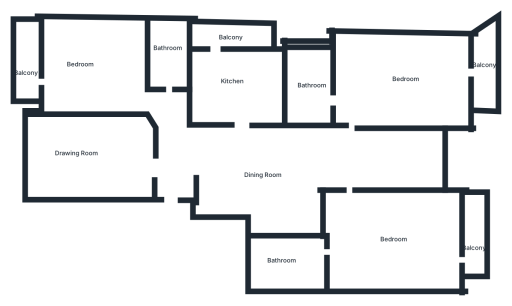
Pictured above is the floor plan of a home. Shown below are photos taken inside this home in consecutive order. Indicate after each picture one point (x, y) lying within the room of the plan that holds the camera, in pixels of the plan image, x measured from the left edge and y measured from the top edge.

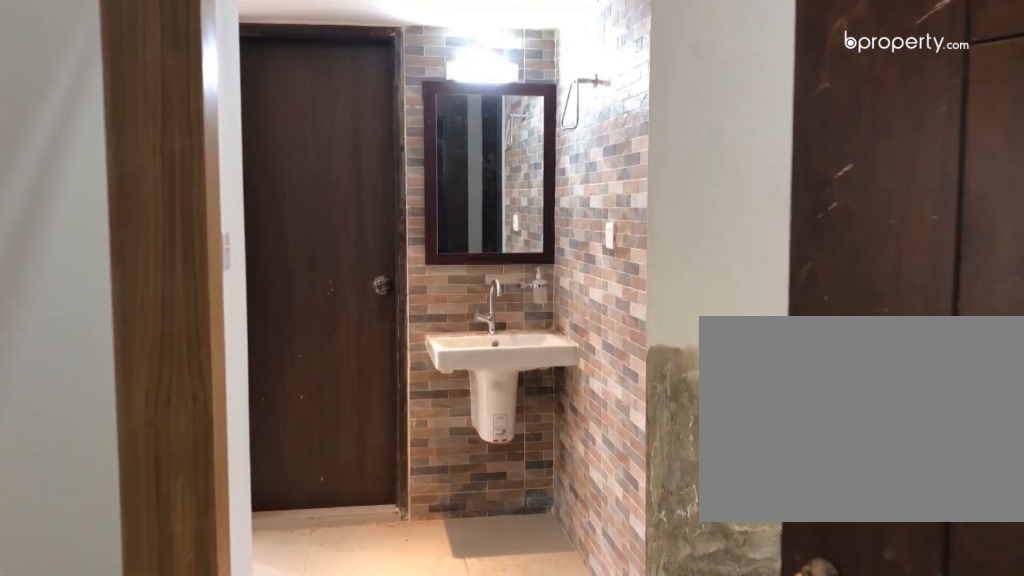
(171, 166)
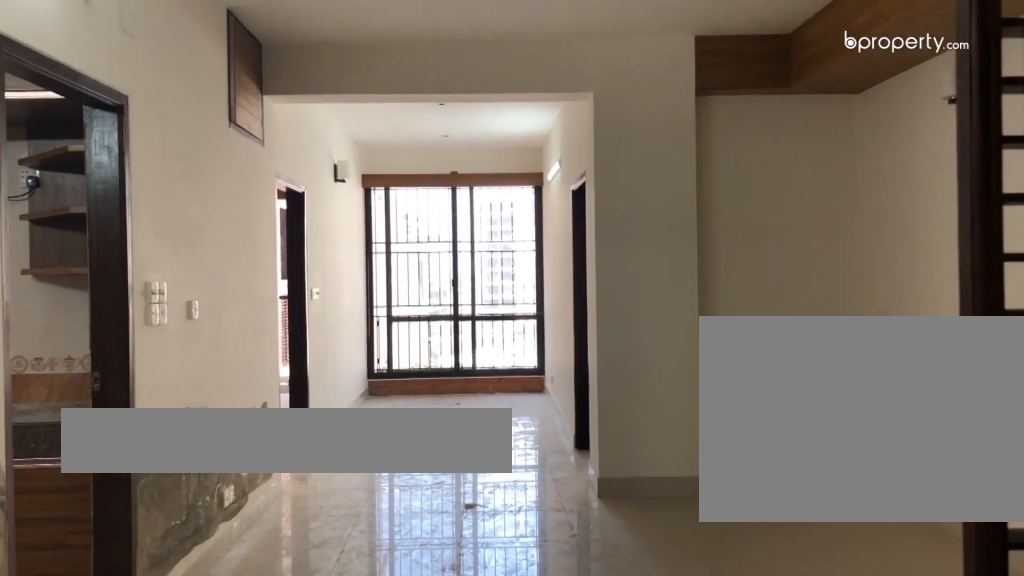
(171, 166)
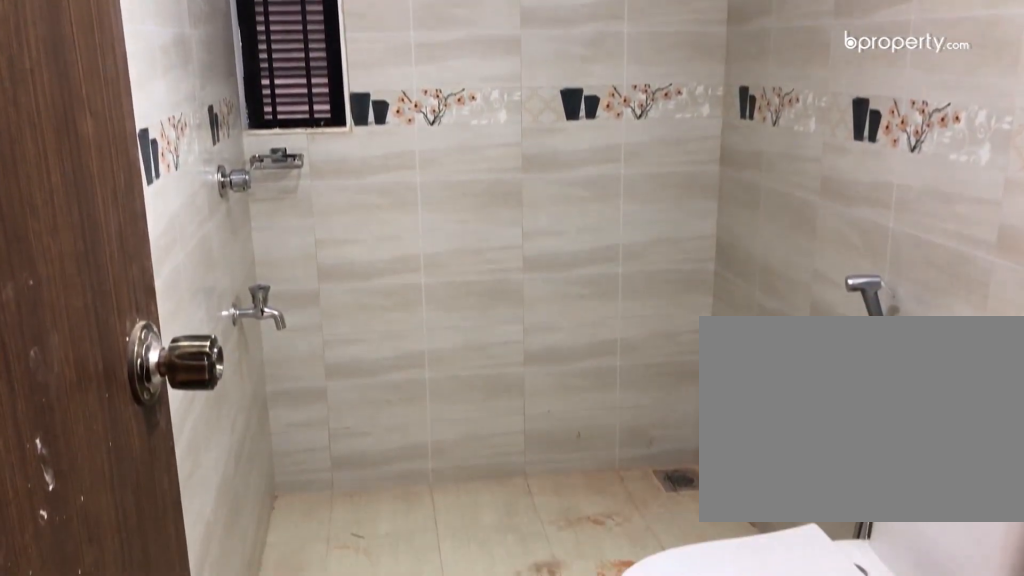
(171, 65)
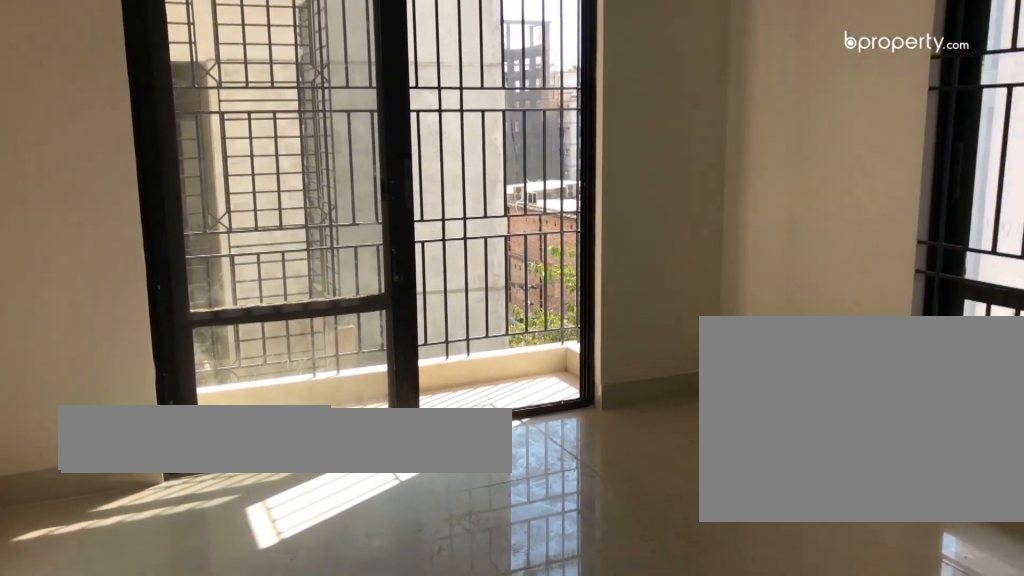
(92, 71)
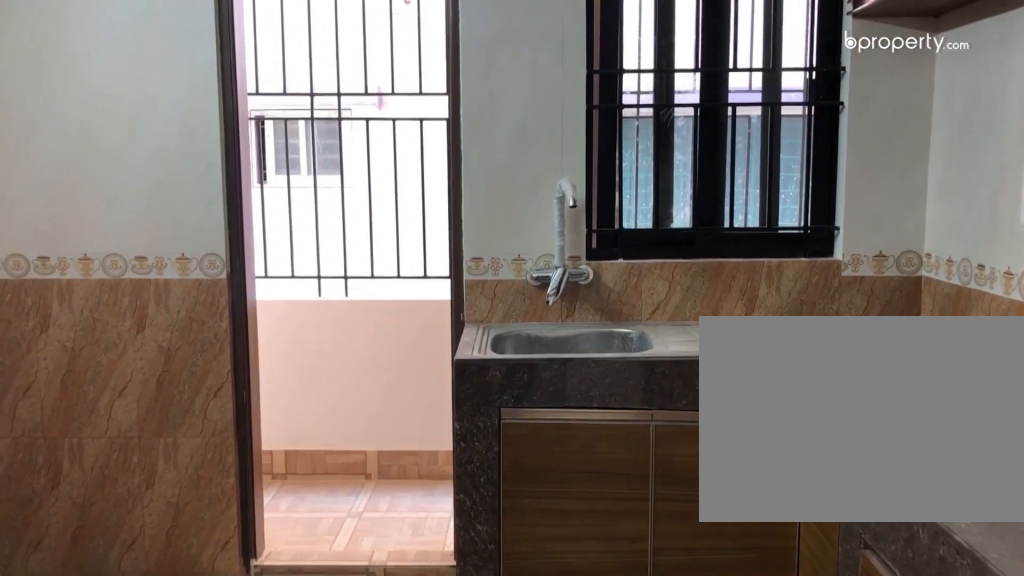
(243, 95)
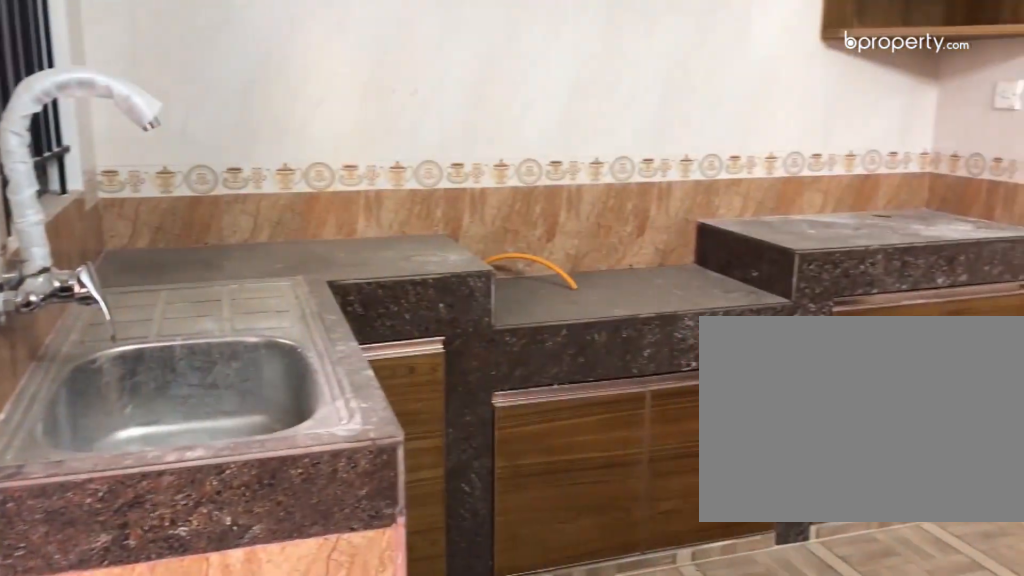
(241, 86)
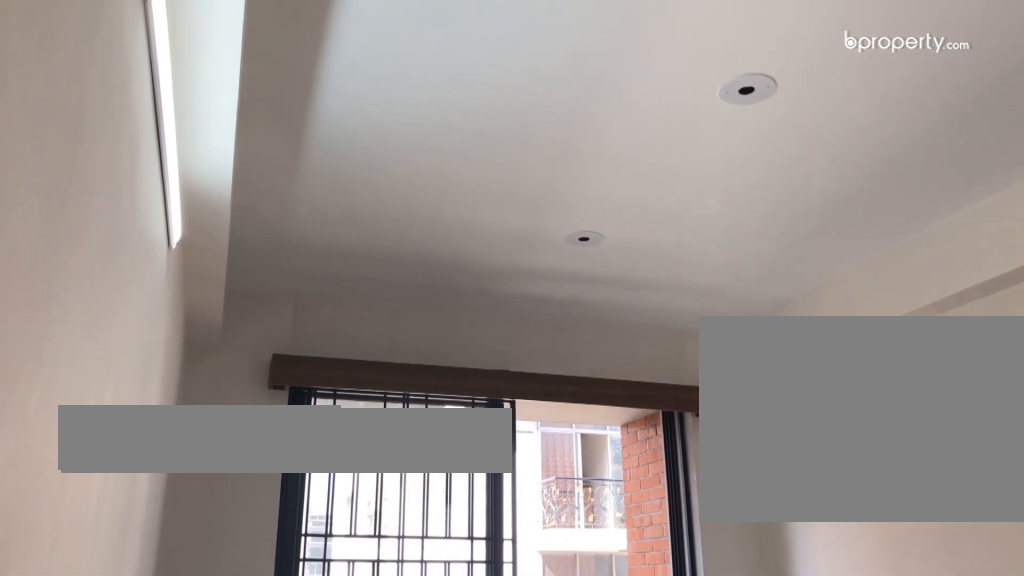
(391, 237)
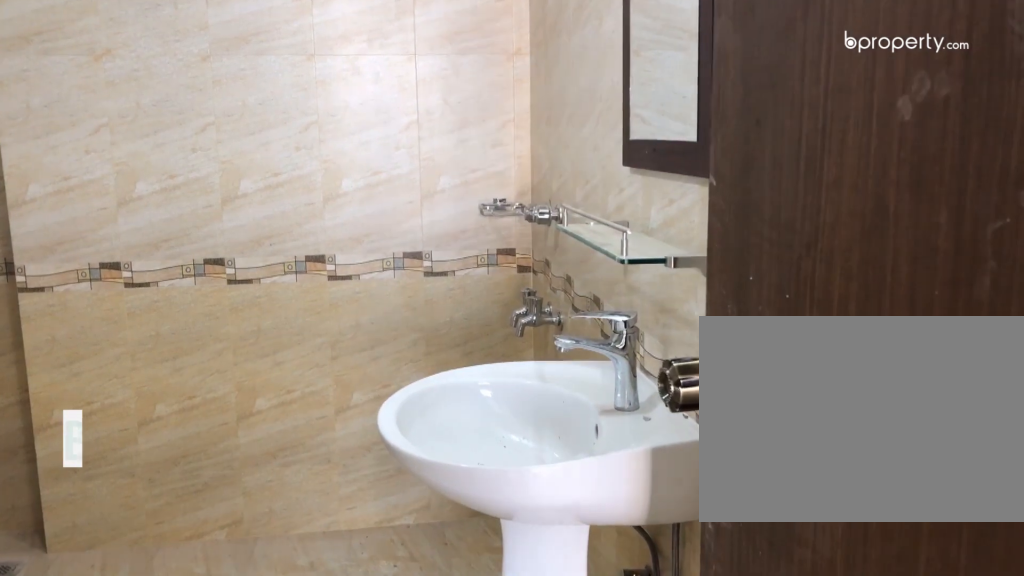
(286, 264)
